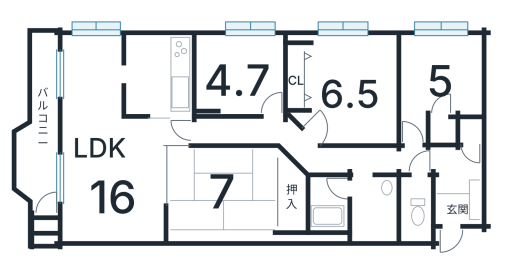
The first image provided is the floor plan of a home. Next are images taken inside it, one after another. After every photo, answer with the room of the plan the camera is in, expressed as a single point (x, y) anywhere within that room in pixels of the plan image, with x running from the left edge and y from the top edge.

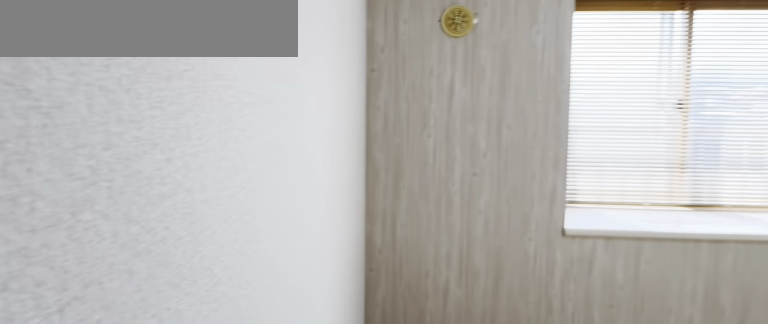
(238, 83)
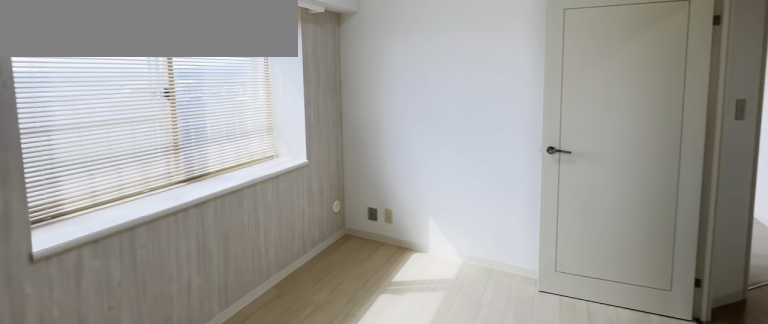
(238, 83)
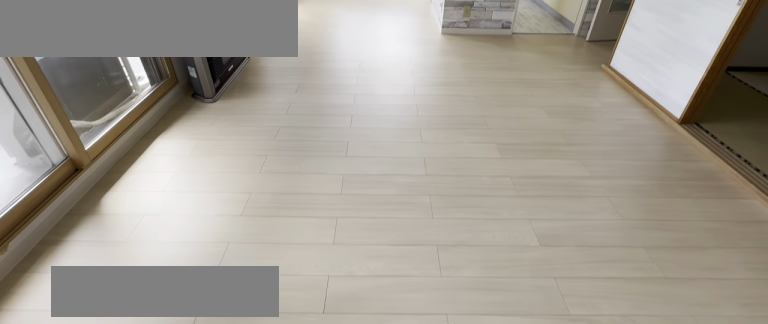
(114, 174)
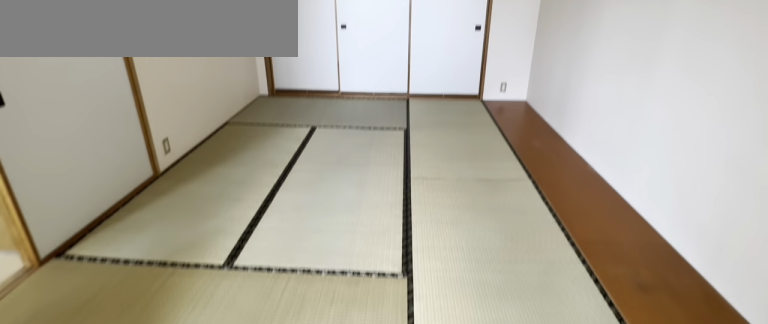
(225, 194)
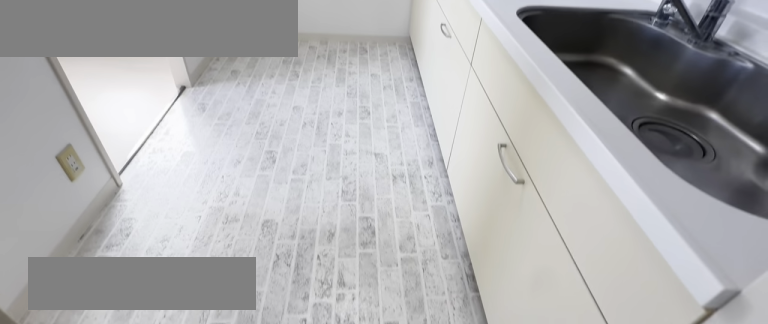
(160, 79)
